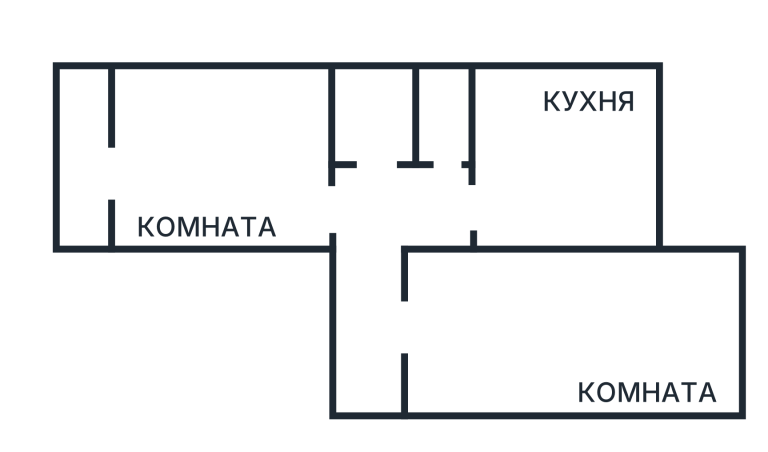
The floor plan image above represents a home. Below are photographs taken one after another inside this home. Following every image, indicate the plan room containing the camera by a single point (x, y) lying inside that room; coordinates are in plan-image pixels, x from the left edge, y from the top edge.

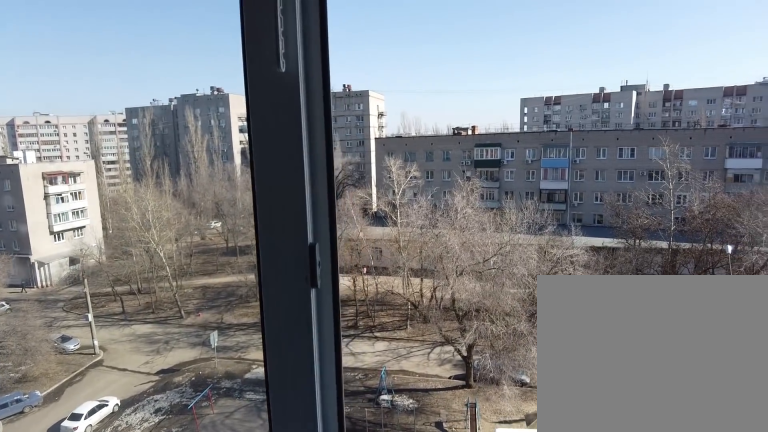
(502, 361)
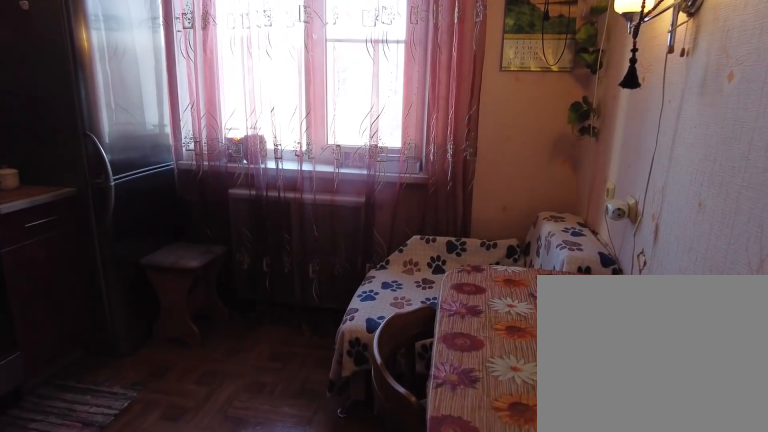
(517, 211)
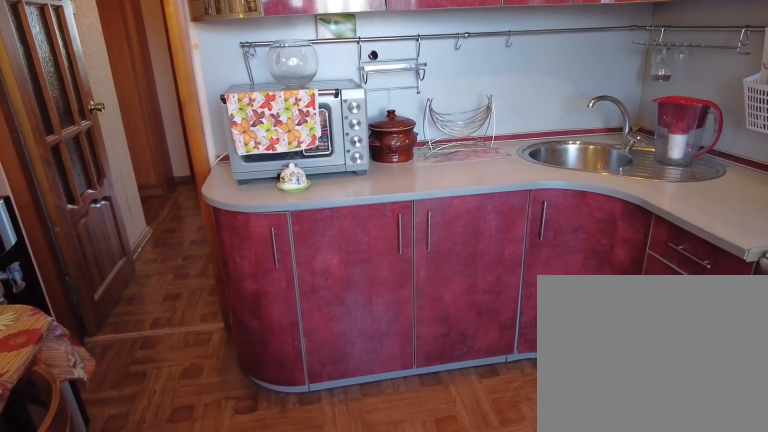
(517, 211)
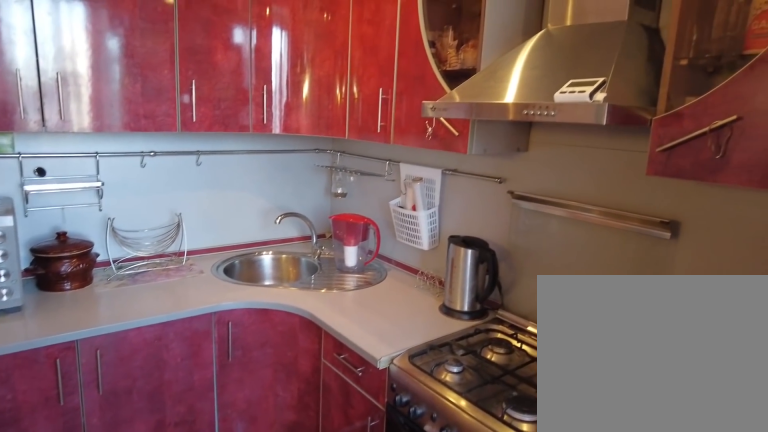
(517, 211)
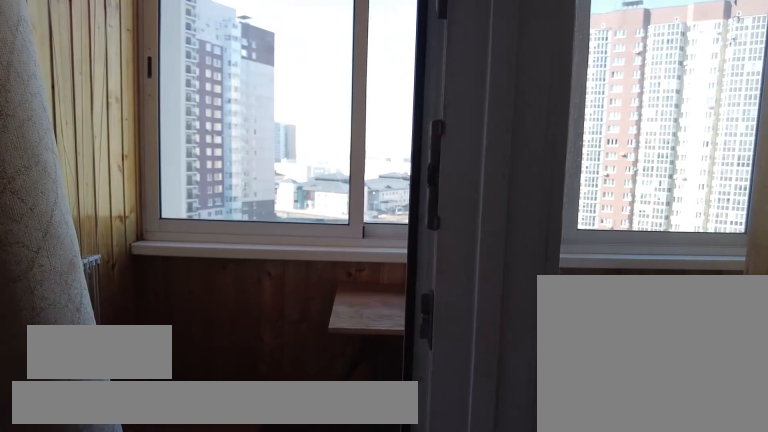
(132, 171)
